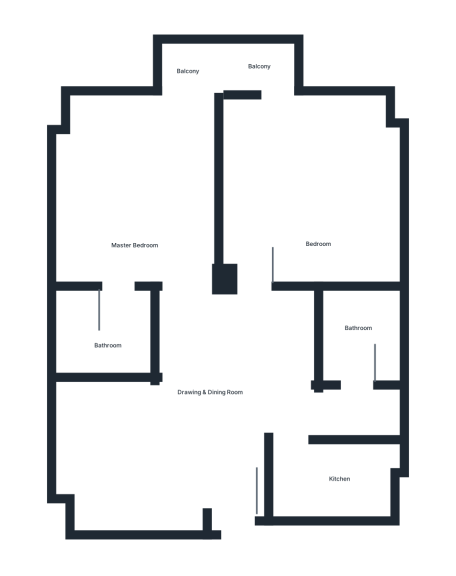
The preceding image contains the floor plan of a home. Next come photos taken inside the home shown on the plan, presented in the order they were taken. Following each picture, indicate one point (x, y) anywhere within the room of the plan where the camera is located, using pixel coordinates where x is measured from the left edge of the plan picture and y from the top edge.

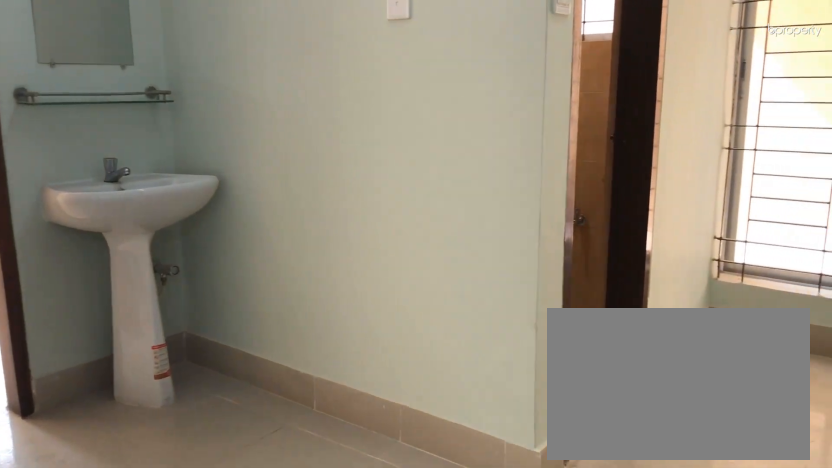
(215, 408)
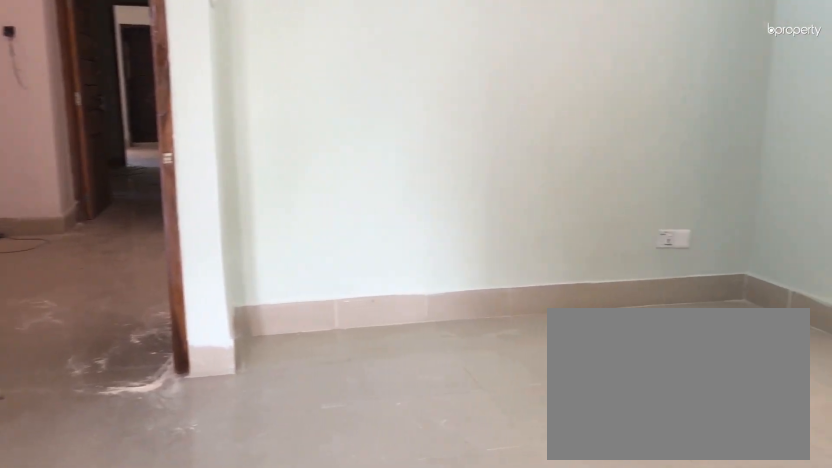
(214, 408)
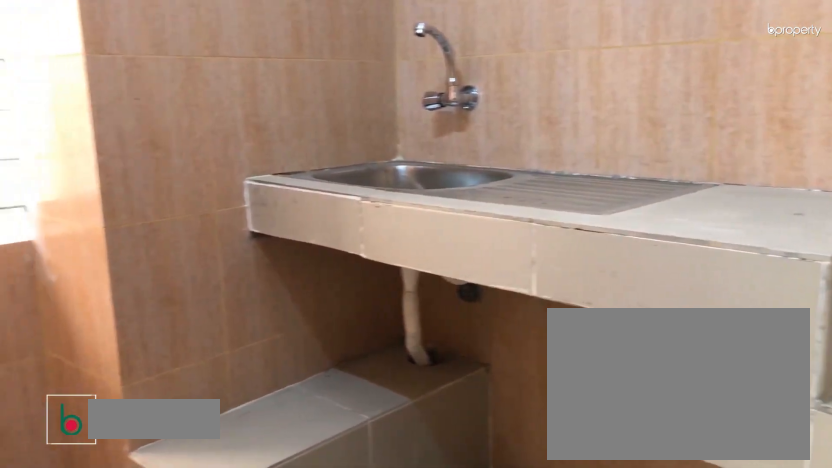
(339, 489)
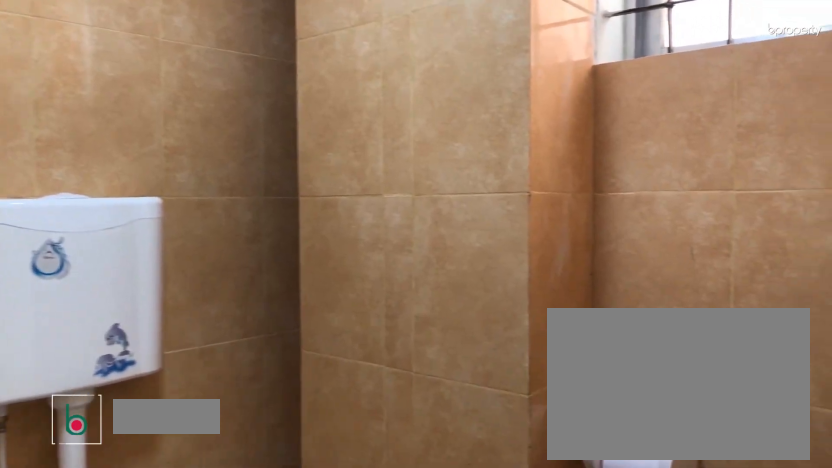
(358, 335)
